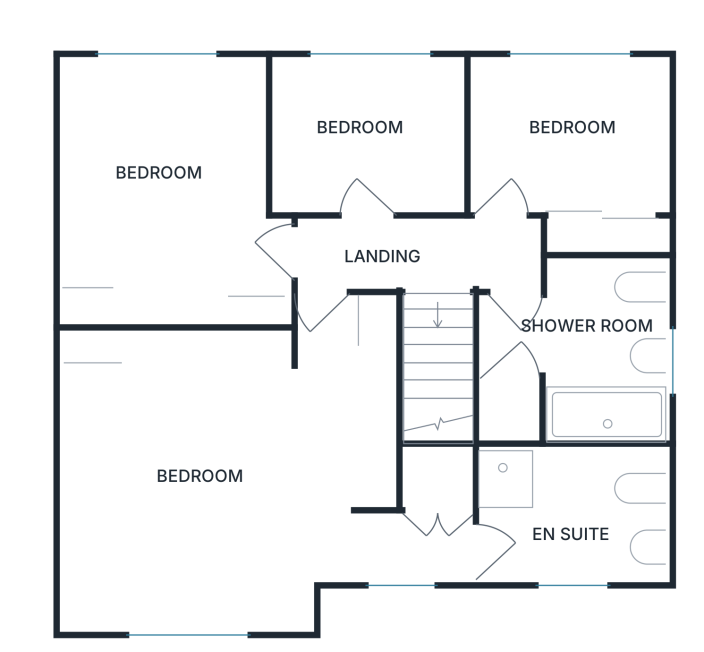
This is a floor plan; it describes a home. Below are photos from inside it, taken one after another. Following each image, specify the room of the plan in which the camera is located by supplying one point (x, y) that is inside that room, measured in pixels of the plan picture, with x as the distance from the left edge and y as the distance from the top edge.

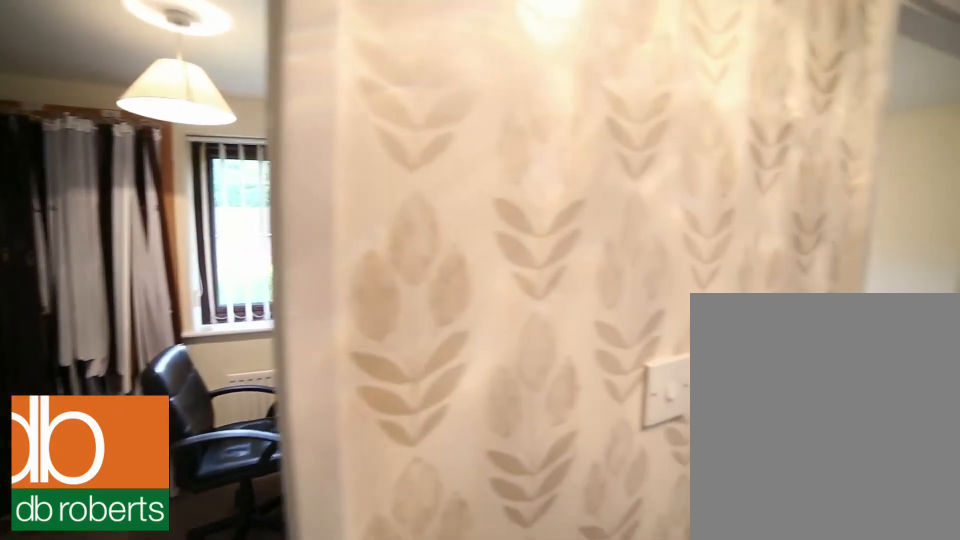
(453, 252)
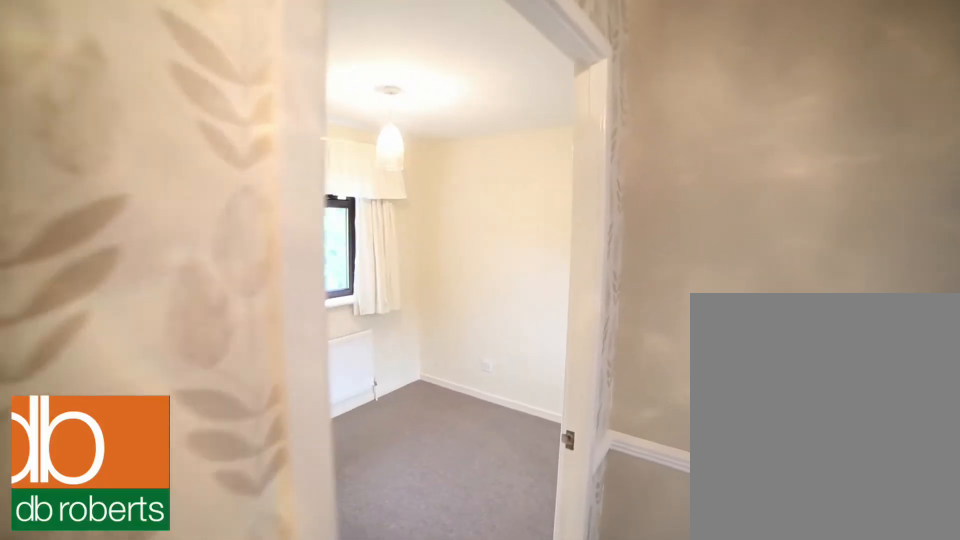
(453, 252)
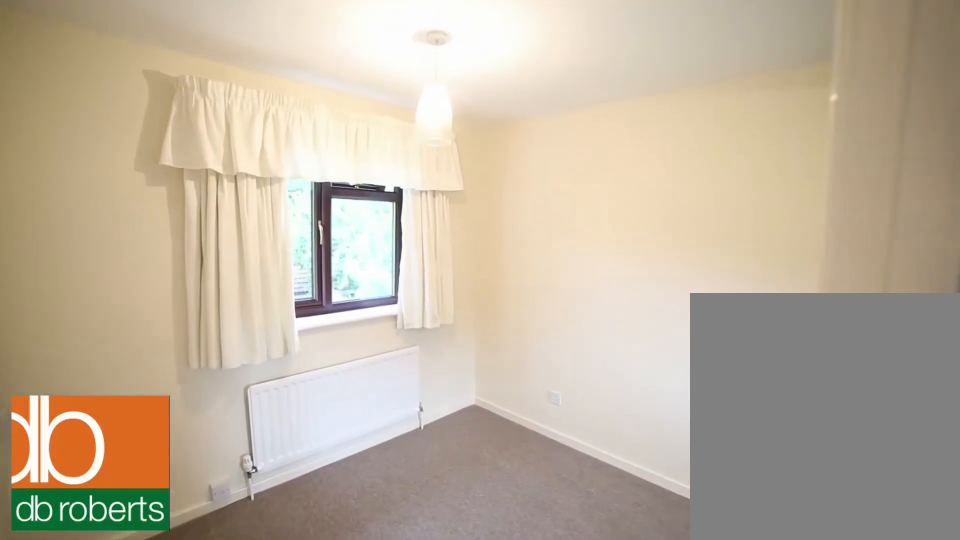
(577, 147)
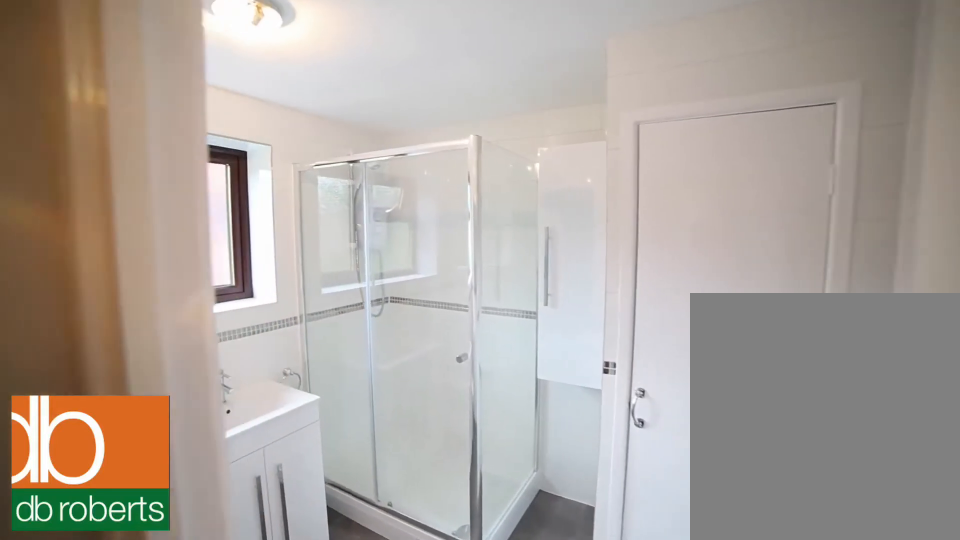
(580, 353)
